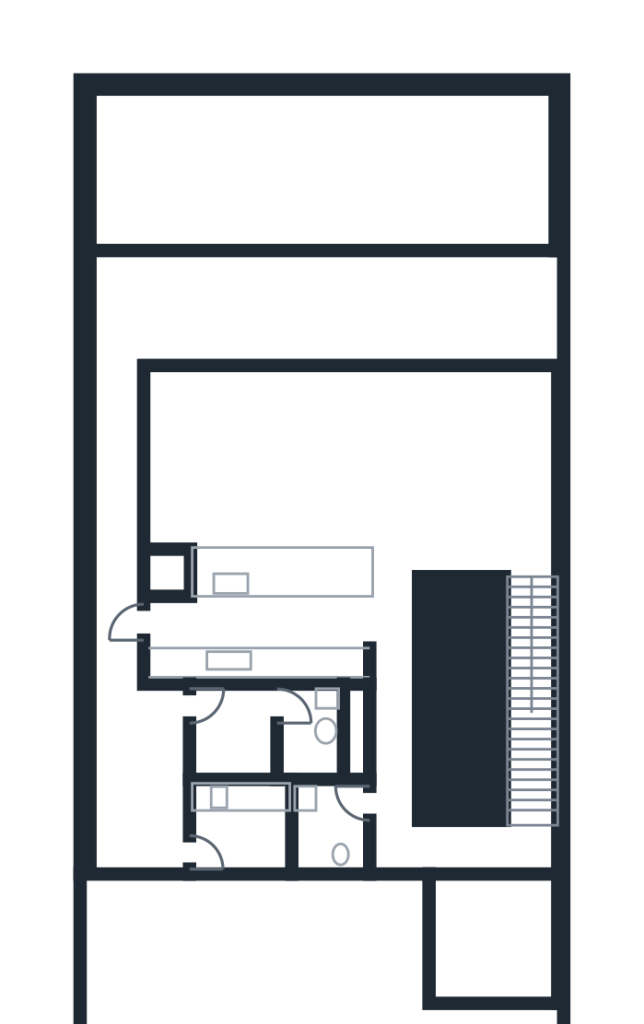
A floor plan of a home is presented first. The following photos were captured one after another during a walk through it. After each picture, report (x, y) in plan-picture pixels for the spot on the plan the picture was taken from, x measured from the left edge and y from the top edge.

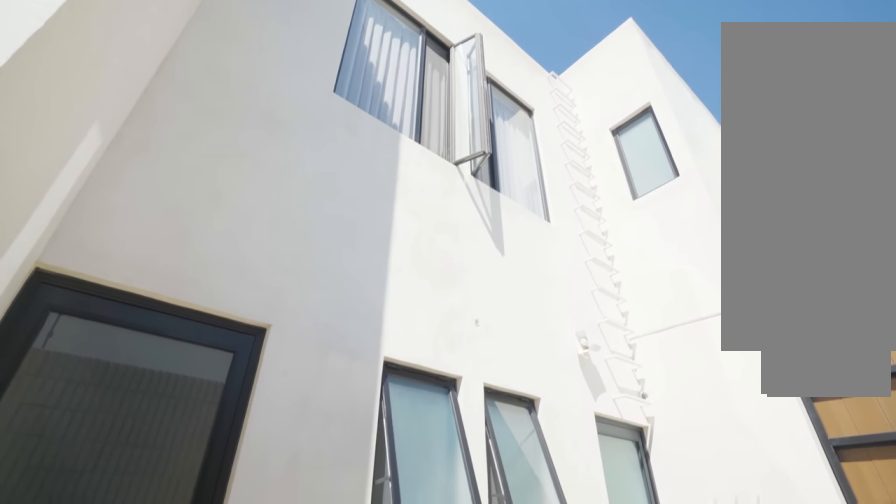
(119, 717)
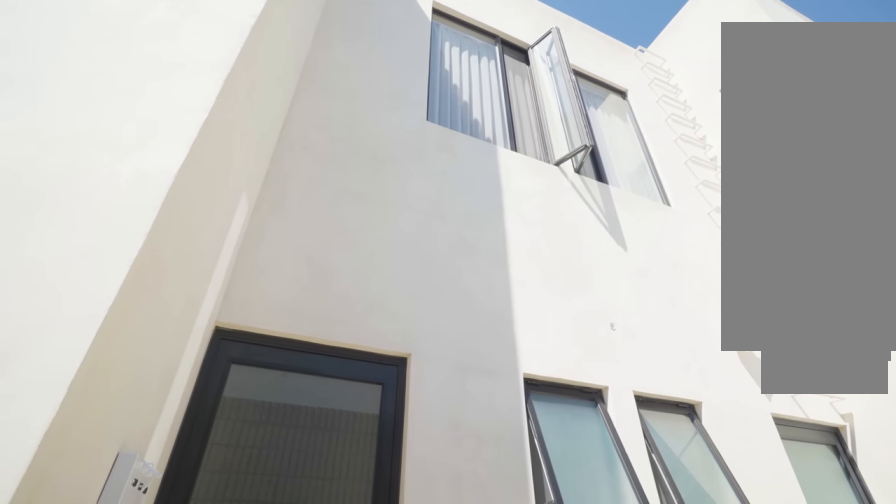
(117, 742)
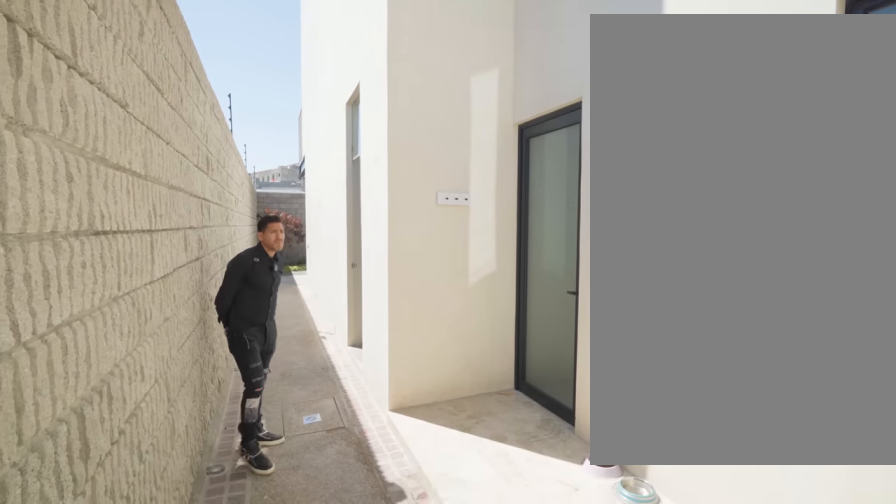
(136, 831)
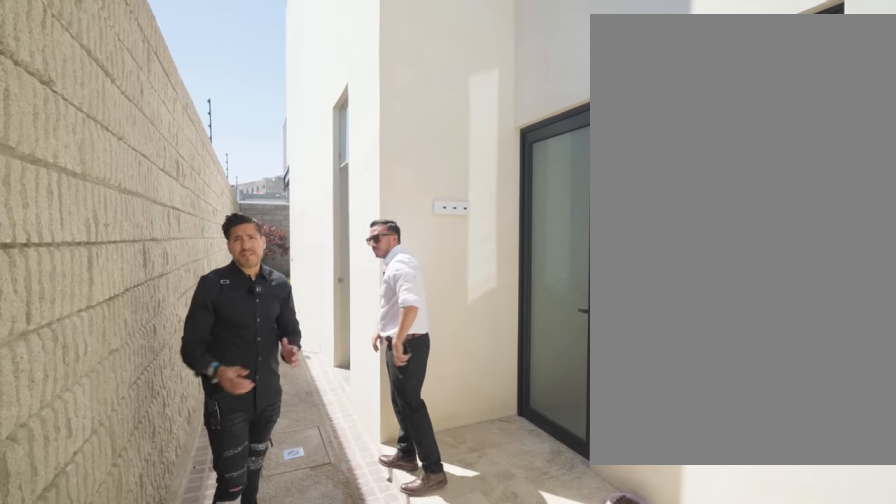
(126, 833)
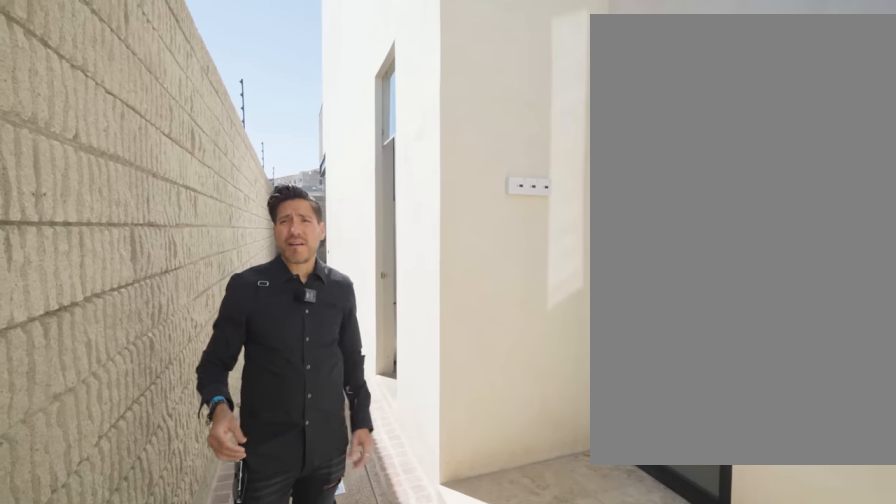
(125, 826)
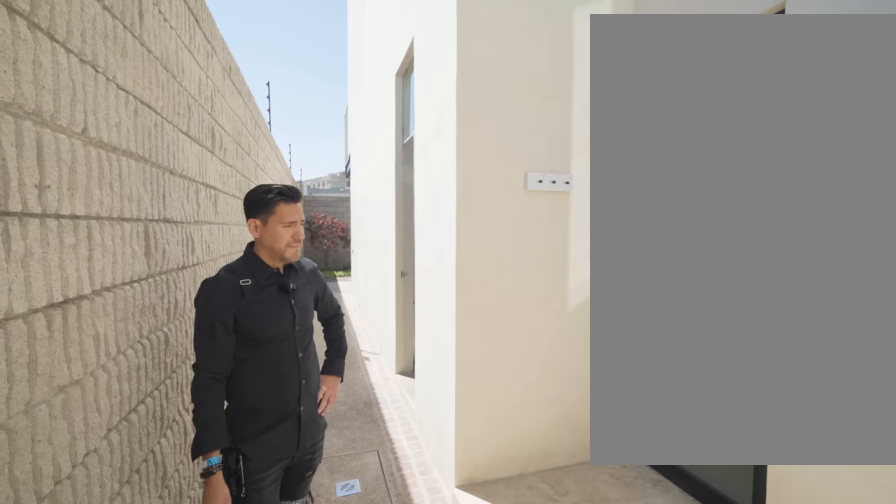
(112, 779)
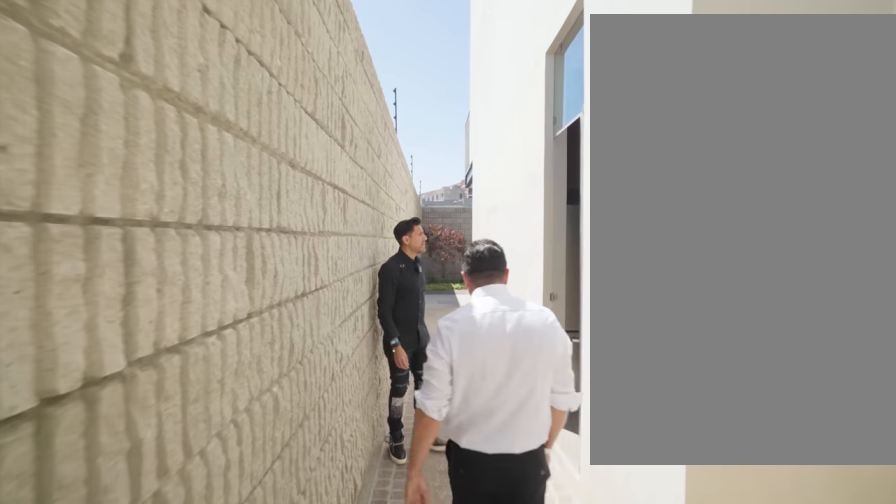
(110, 769)
